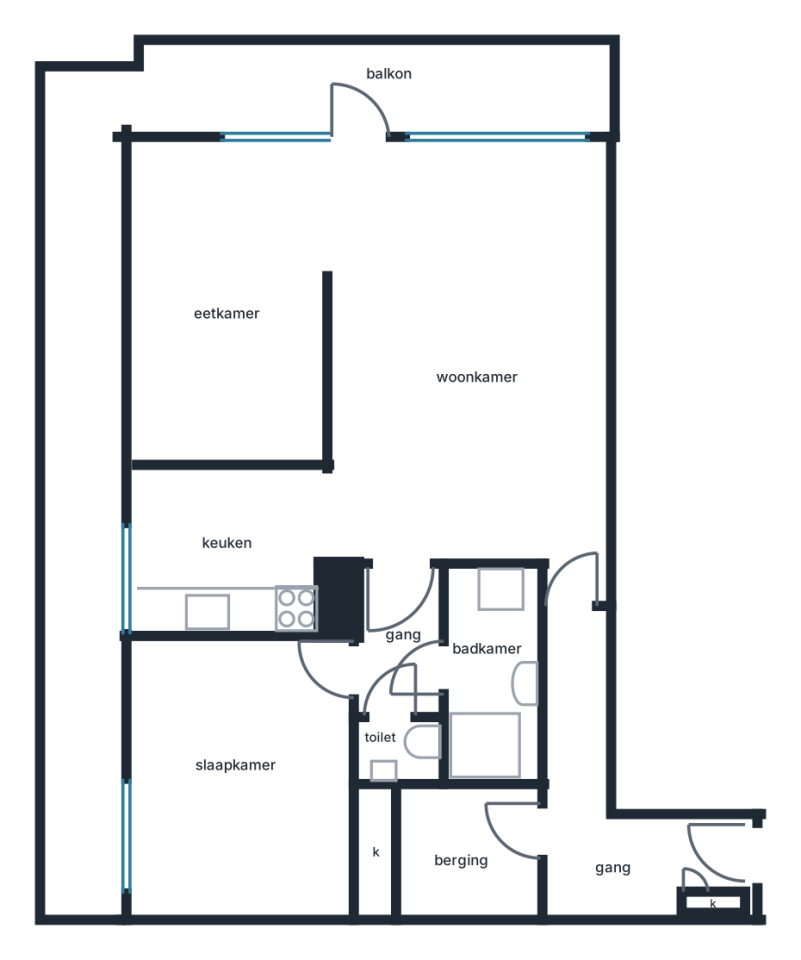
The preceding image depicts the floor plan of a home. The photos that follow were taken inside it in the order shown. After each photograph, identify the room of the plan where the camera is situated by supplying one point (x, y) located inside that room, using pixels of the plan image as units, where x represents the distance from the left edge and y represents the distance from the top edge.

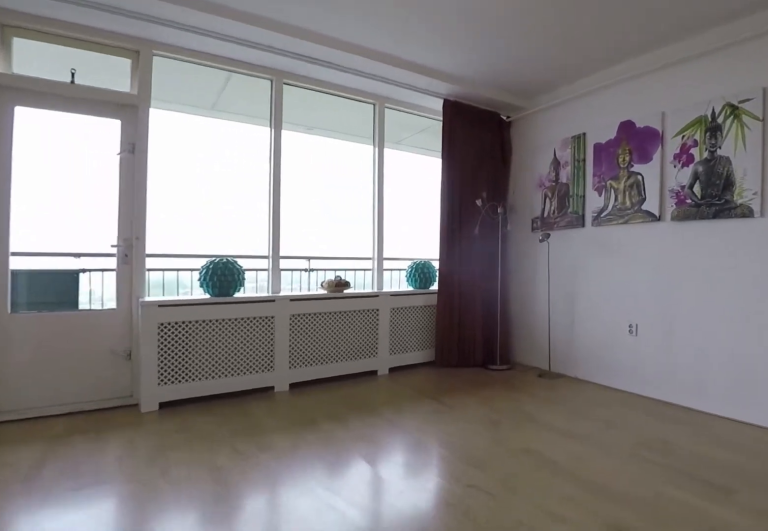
(469, 359)
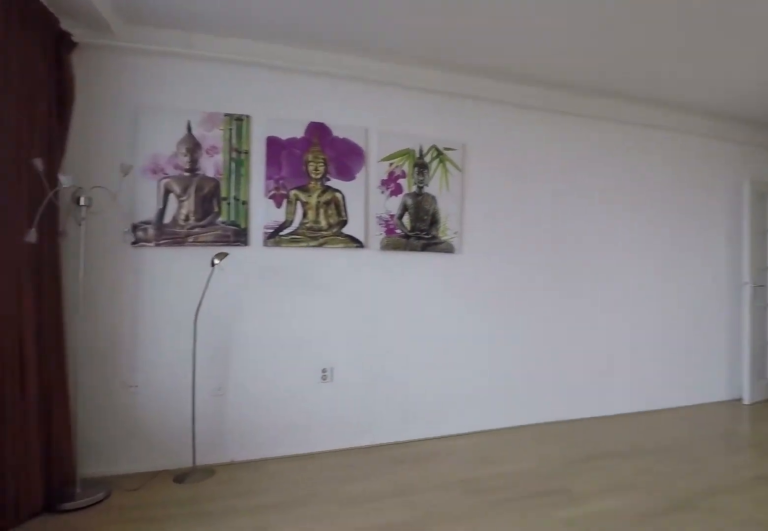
(469, 359)
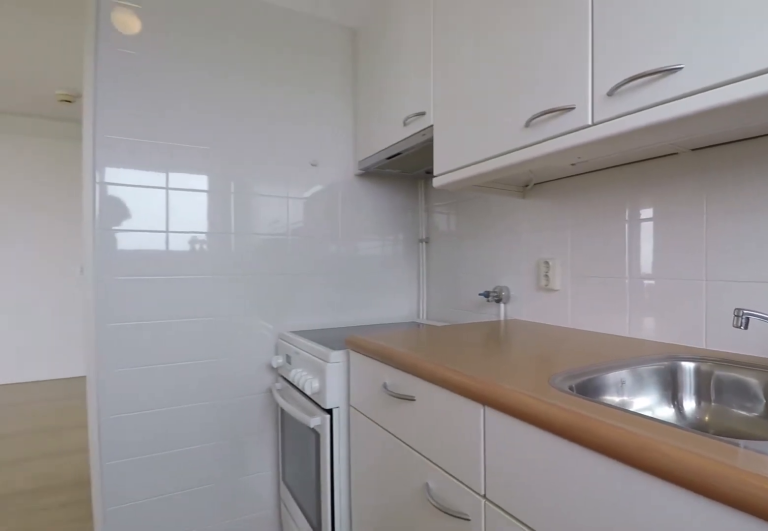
(226, 607)
